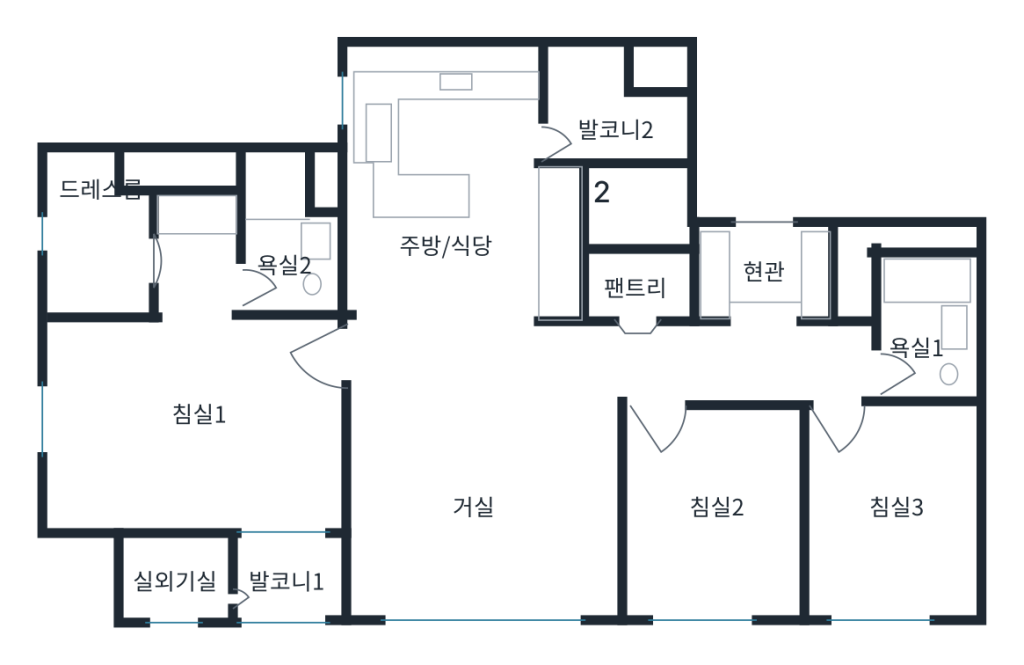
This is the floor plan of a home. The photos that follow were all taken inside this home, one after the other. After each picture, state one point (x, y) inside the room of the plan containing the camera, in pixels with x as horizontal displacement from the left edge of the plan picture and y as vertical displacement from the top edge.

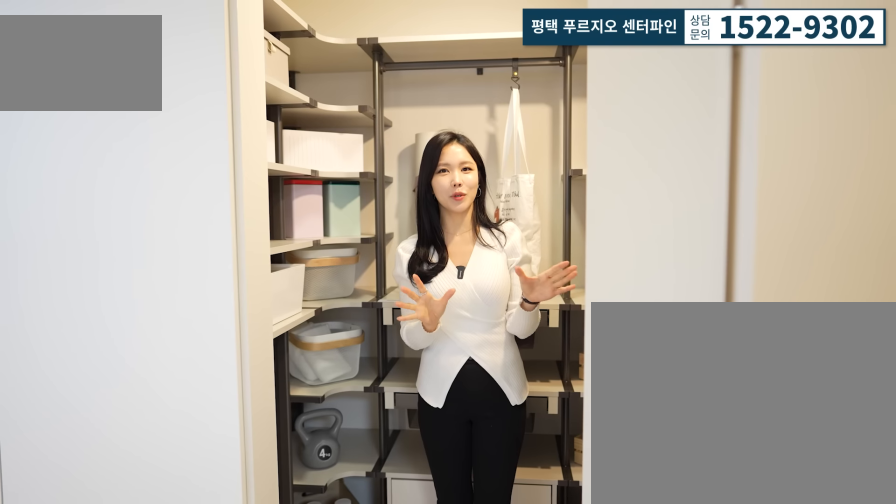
(640, 322)
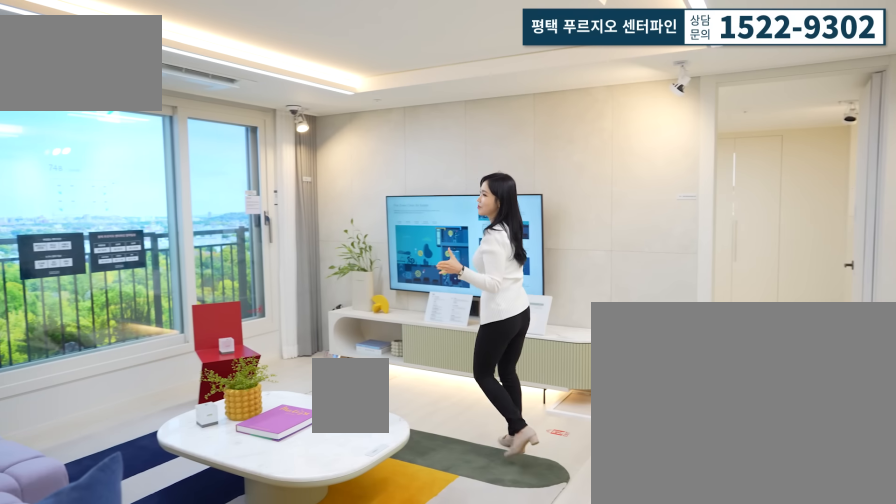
(478, 492)
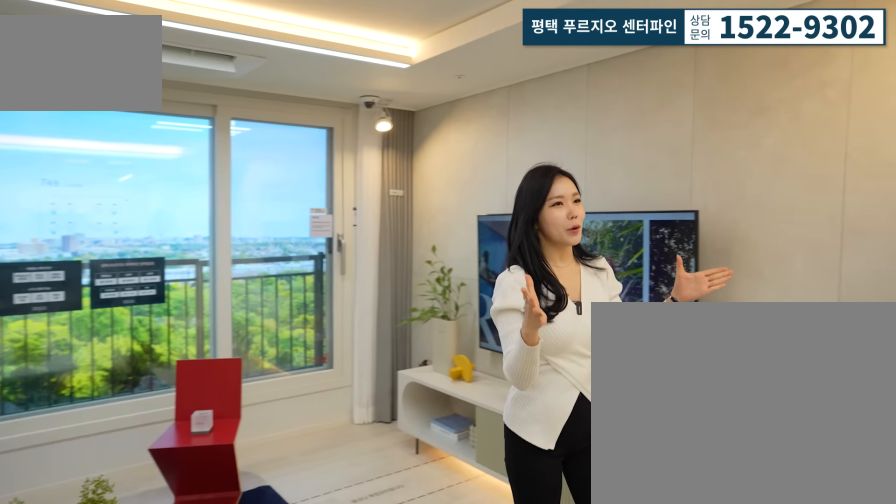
(478, 492)
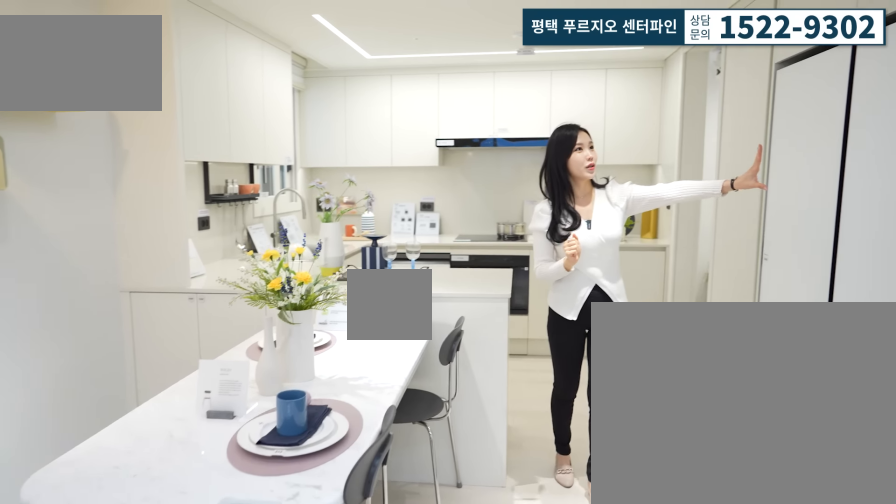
(466, 201)
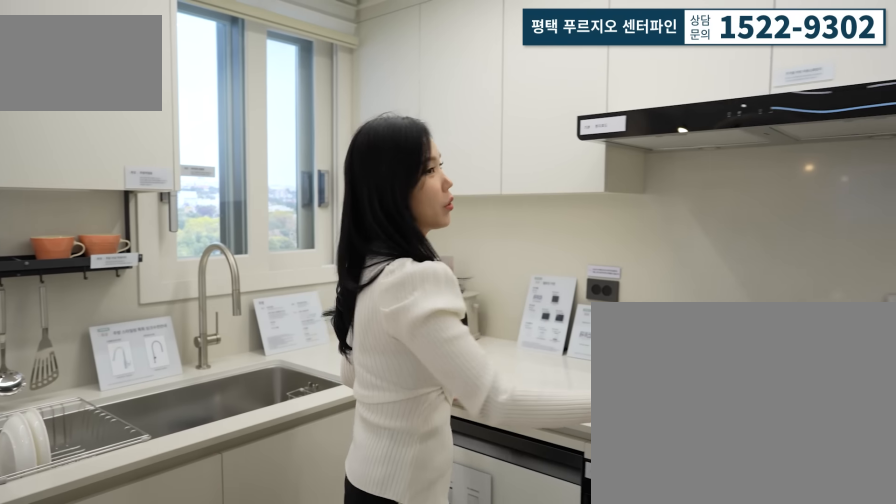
(466, 202)
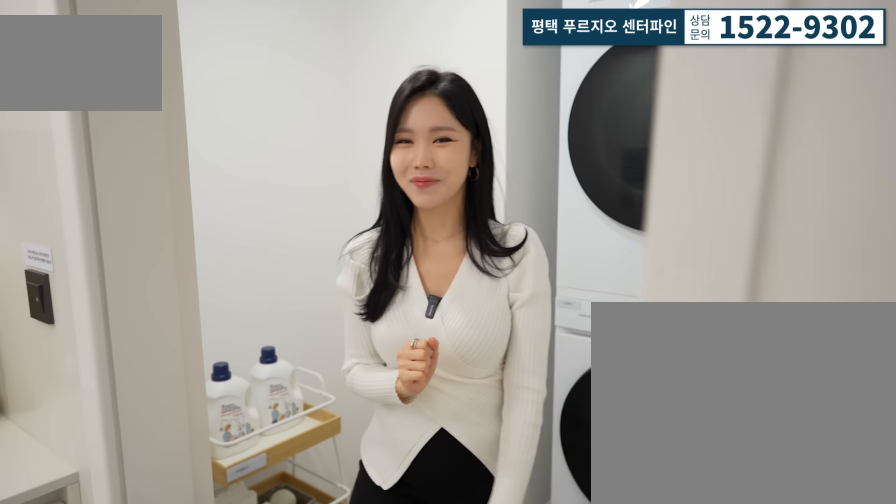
(618, 120)
